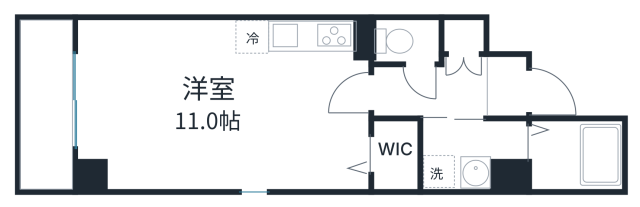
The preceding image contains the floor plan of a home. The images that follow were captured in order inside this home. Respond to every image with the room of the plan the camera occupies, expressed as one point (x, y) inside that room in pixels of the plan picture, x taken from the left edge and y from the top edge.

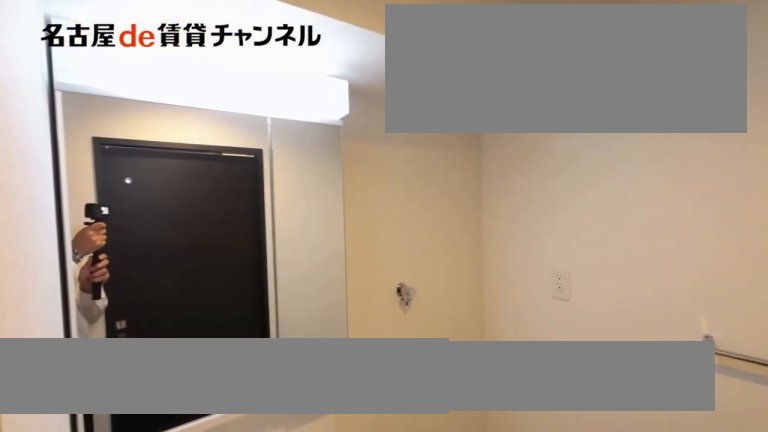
(473, 152)
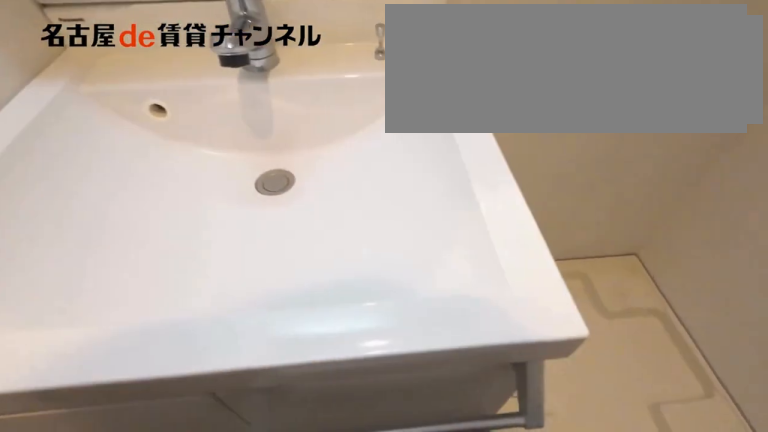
(473, 152)
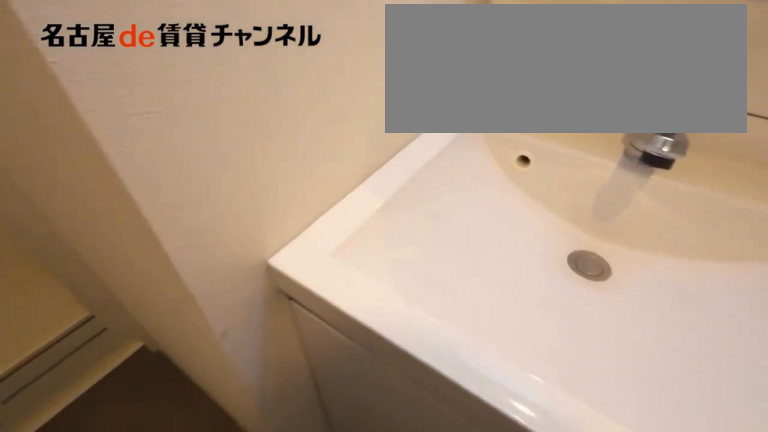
(473, 152)
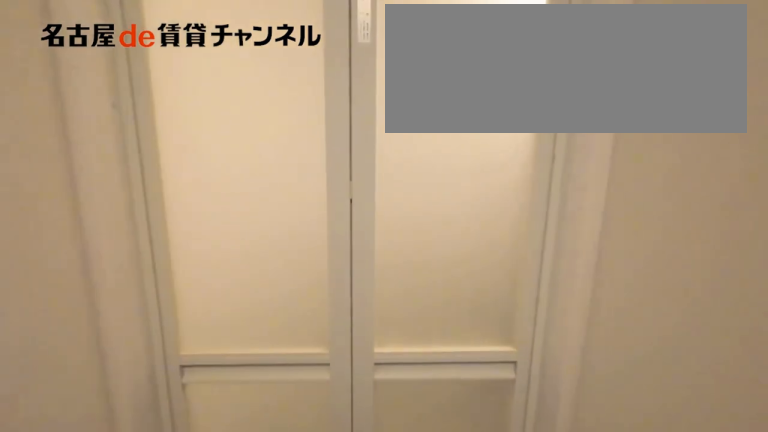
(473, 152)
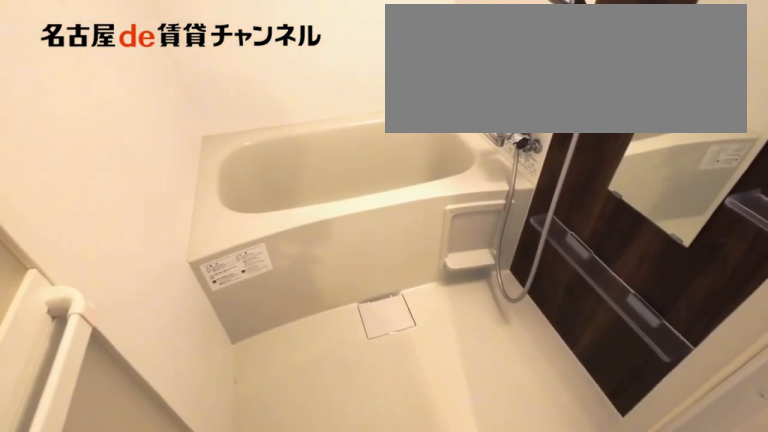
(574, 154)
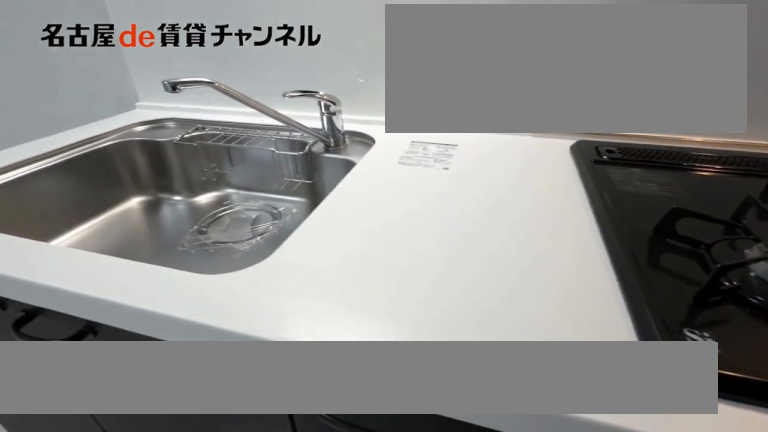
(304, 44)
